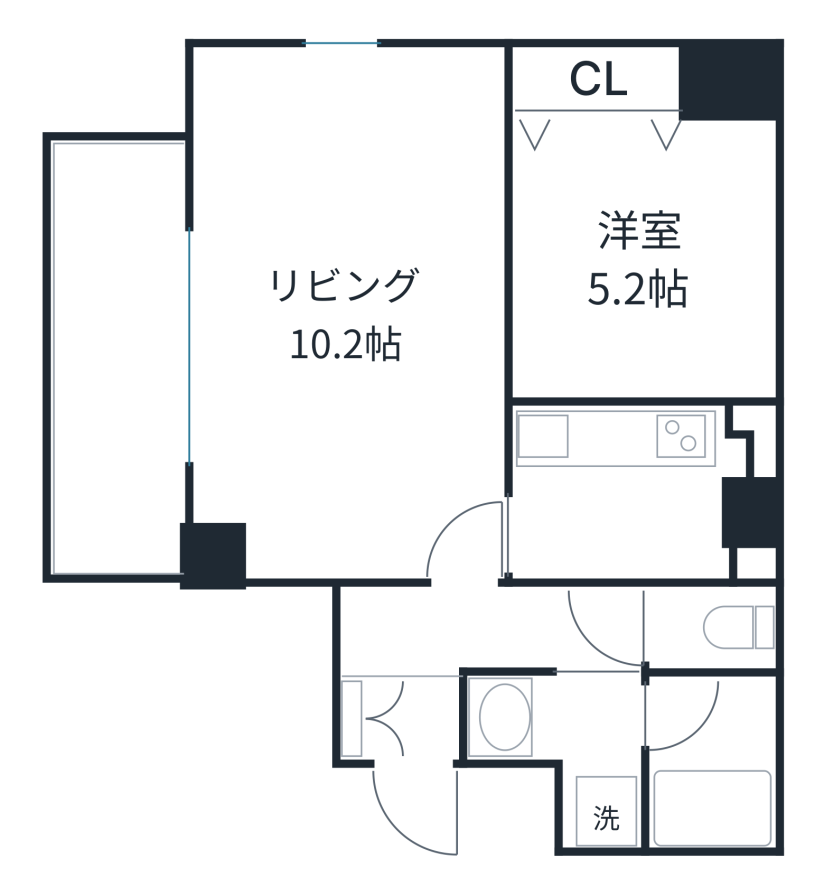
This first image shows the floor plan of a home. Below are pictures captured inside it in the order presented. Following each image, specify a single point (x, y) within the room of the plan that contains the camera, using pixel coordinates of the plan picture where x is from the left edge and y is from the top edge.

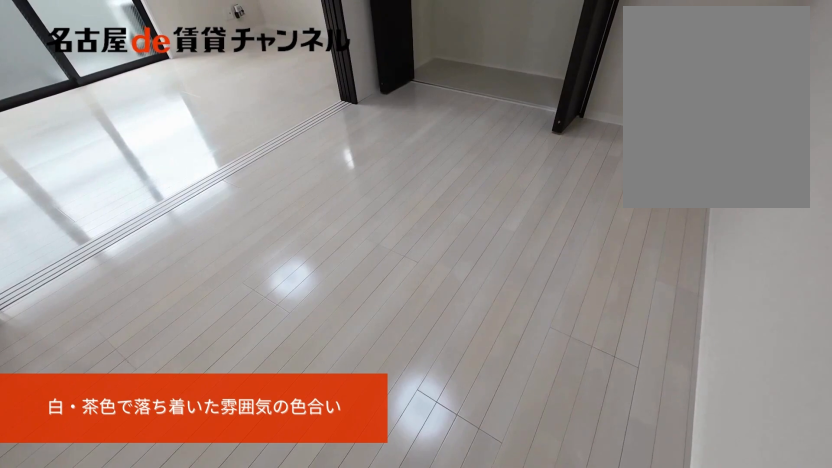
(644, 256)
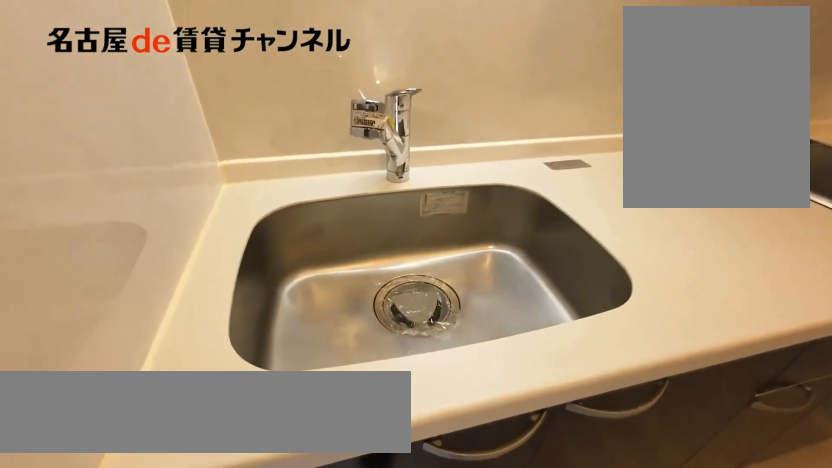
(640, 490)
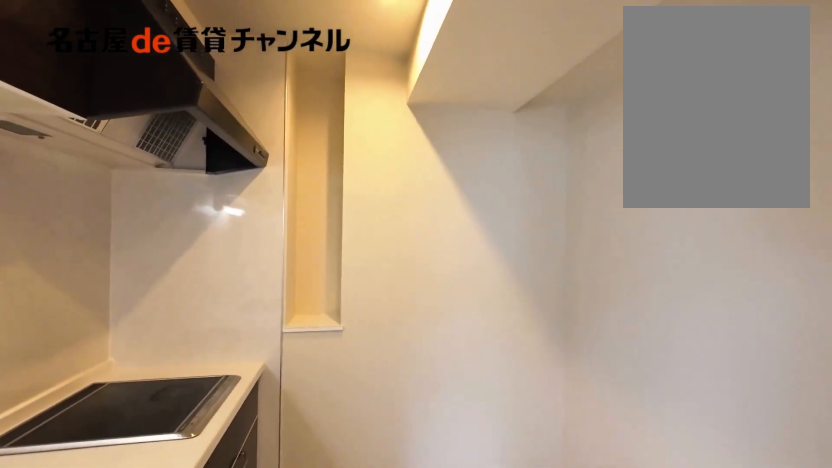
(640, 490)
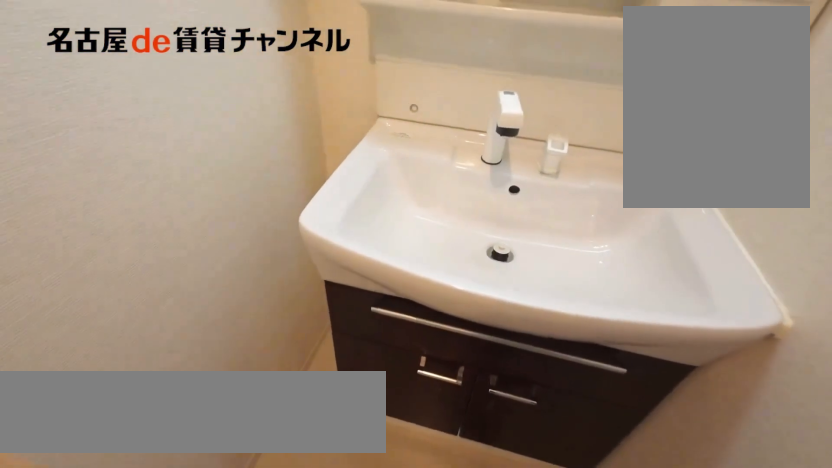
(573, 745)
